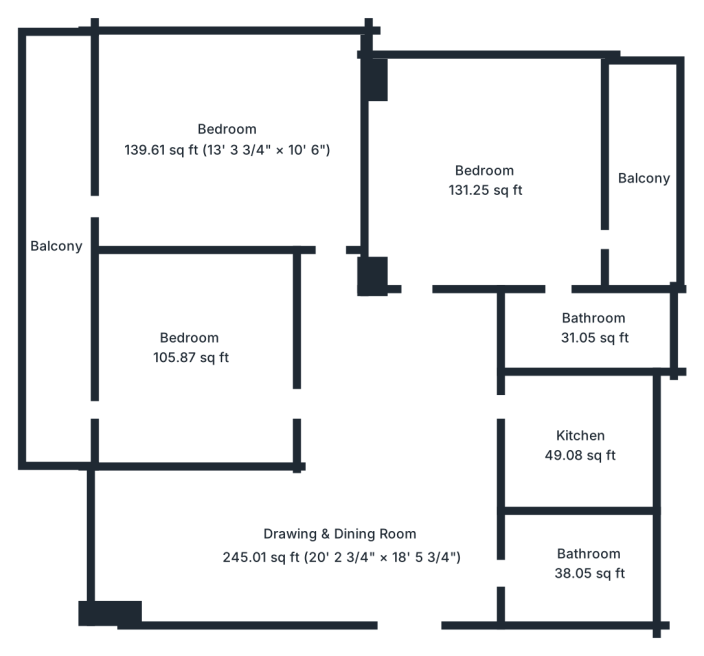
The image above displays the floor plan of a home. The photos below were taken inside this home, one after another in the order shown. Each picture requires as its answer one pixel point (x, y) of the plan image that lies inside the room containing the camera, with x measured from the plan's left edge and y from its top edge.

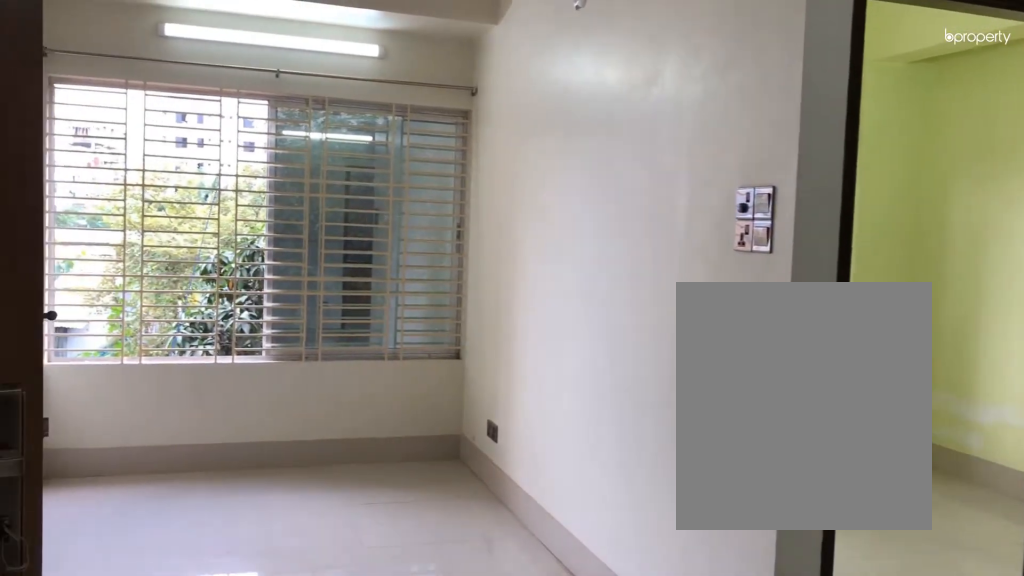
(340, 545)
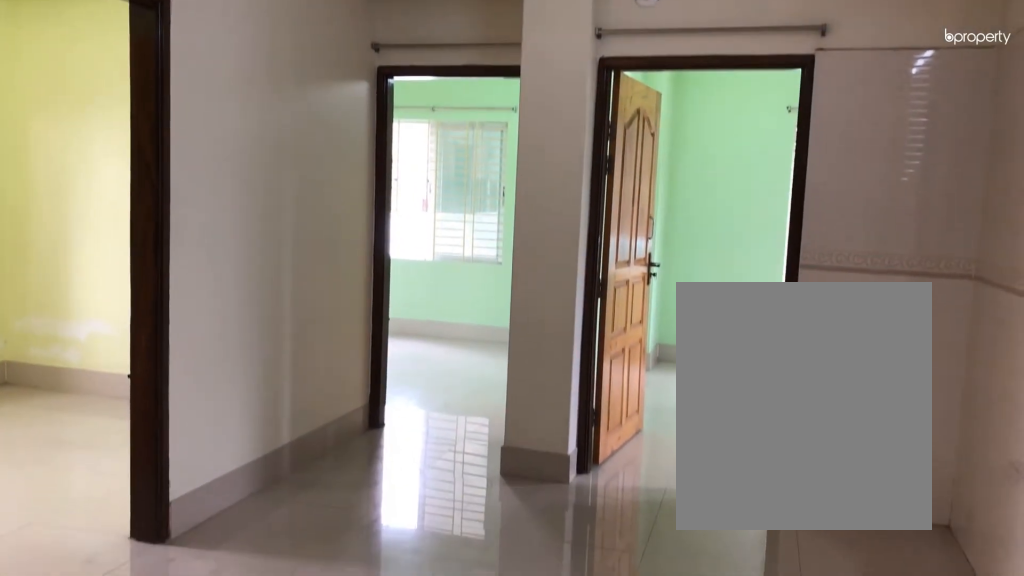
(341, 545)
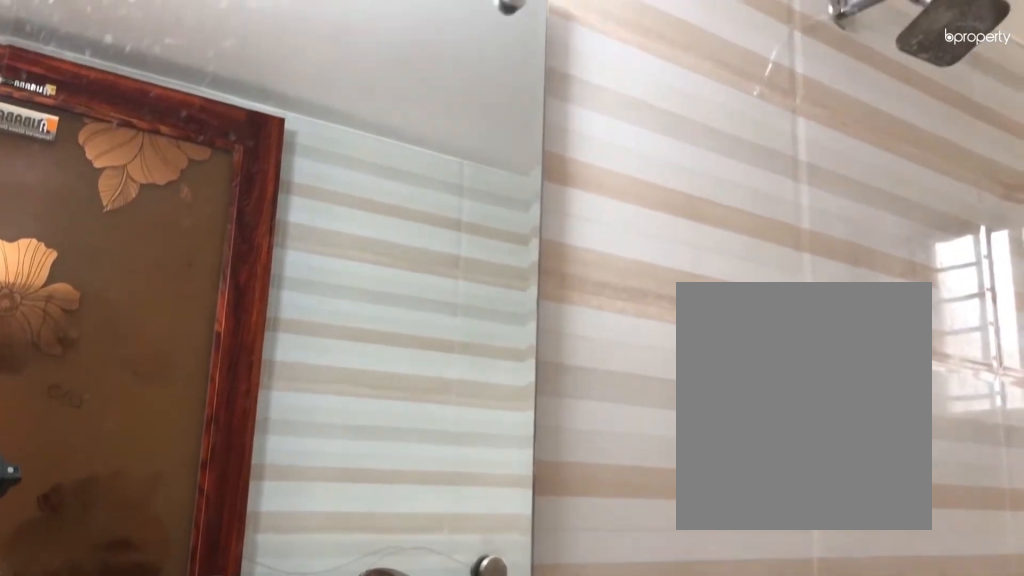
(591, 564)
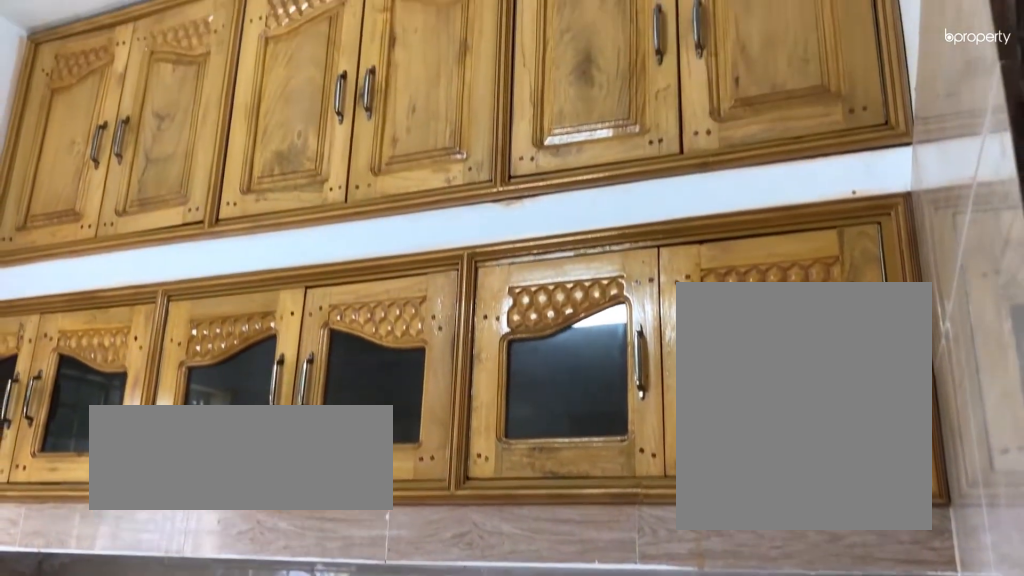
(579, 444)
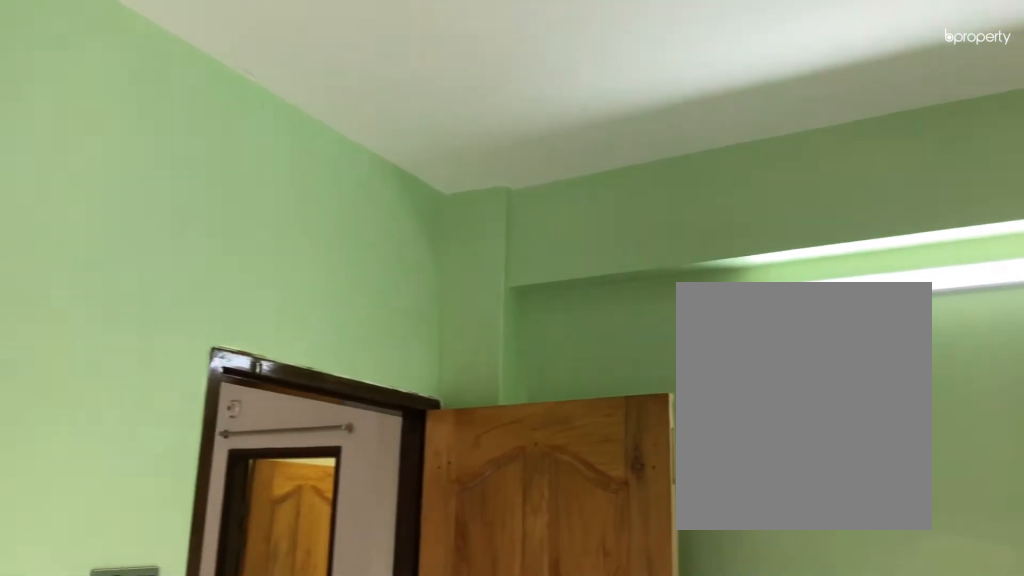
(485, 185)
